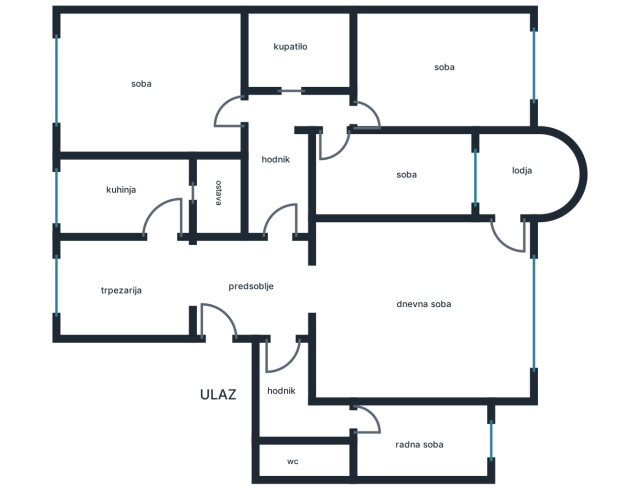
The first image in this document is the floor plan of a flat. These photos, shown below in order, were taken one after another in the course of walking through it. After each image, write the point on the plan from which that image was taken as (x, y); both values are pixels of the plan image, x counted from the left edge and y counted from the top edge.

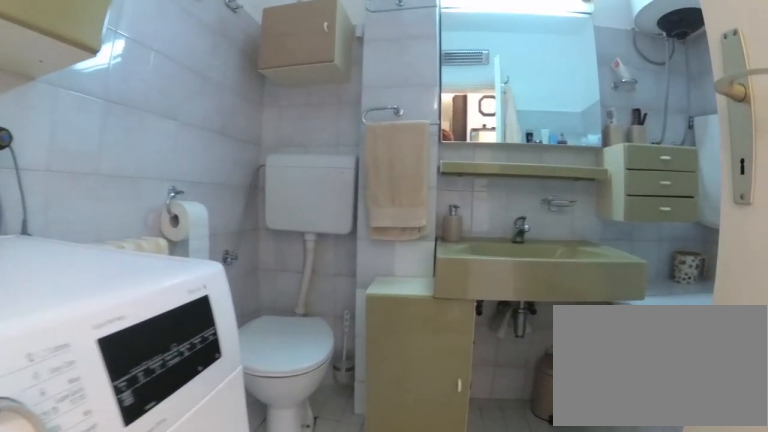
(292, 106)
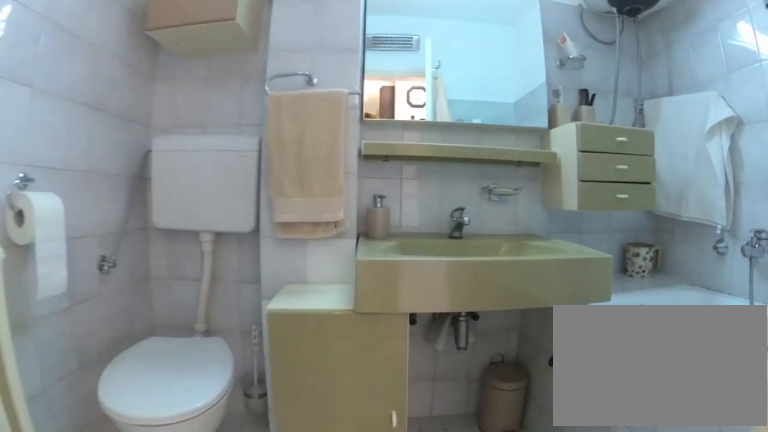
(292, 101)
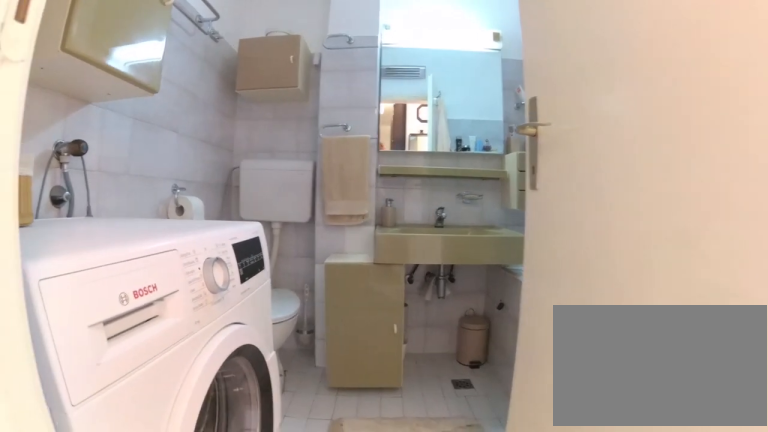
(287, 128)
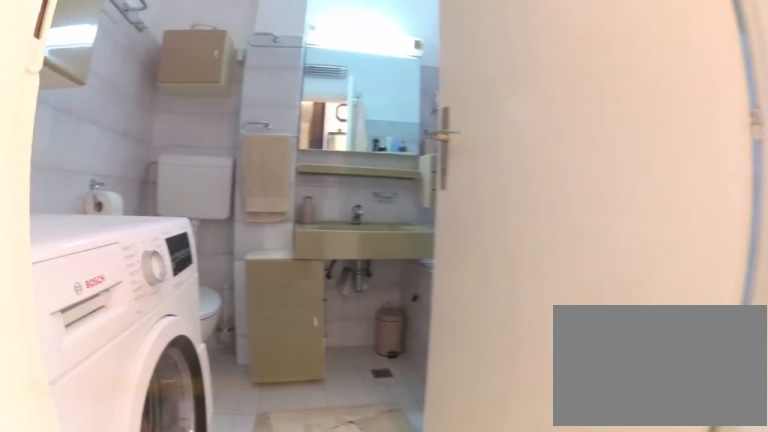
(287, 132)
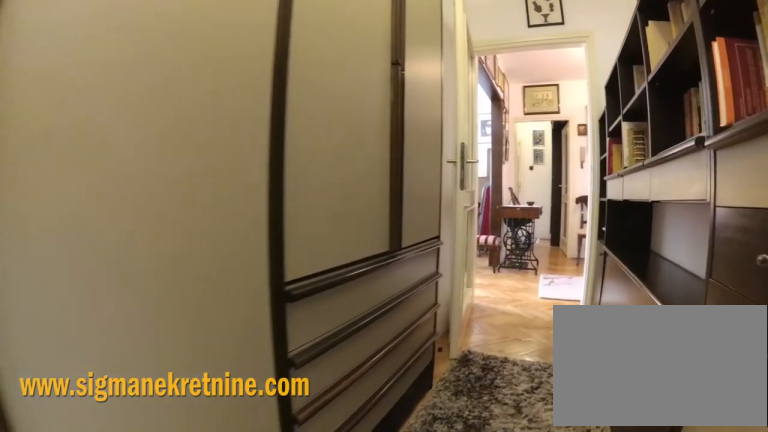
(284, 108)
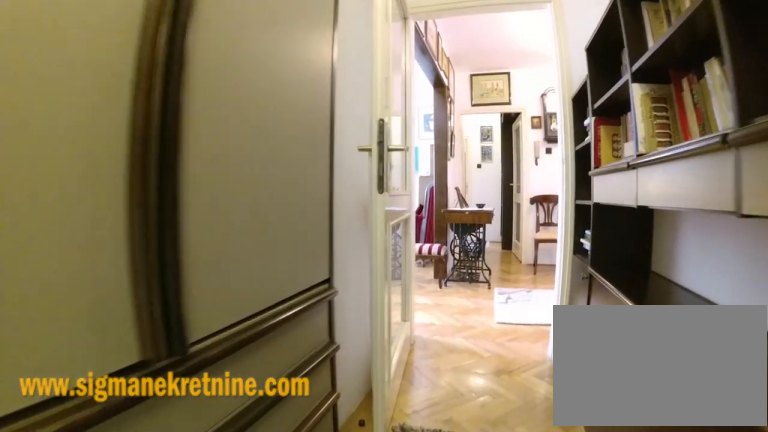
(278, 136)
